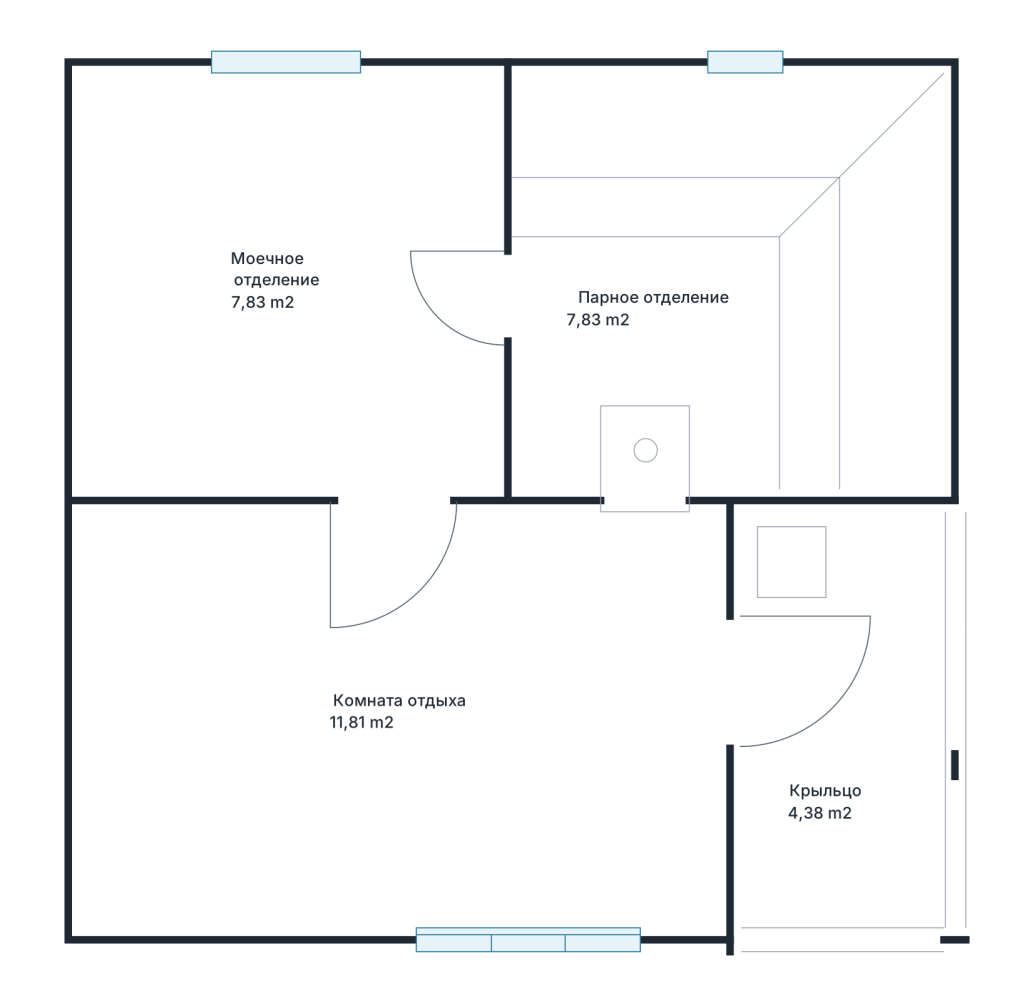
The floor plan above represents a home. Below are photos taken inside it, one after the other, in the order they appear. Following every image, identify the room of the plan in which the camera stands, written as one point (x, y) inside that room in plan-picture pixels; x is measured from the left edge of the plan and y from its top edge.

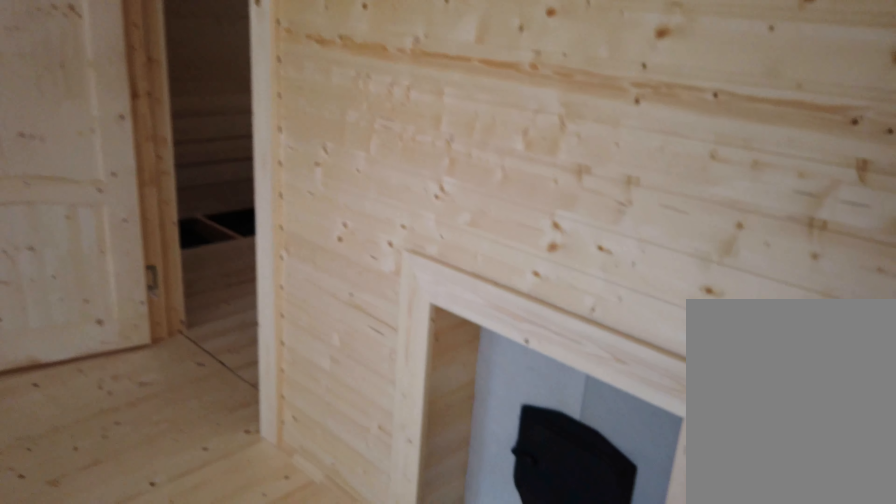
(417, 773)
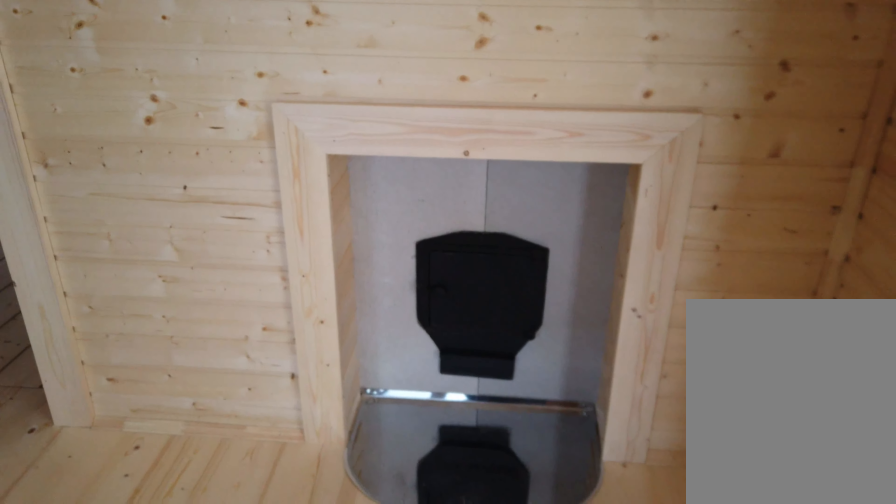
(409, 801)
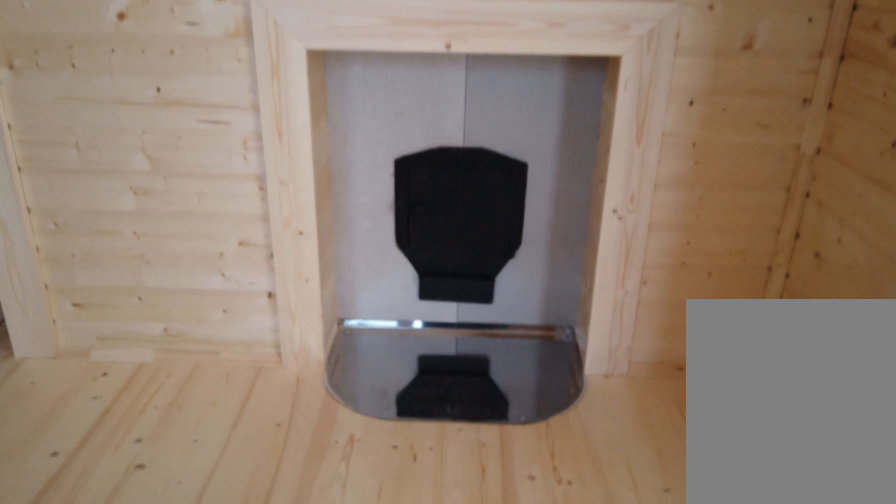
(422, 773)
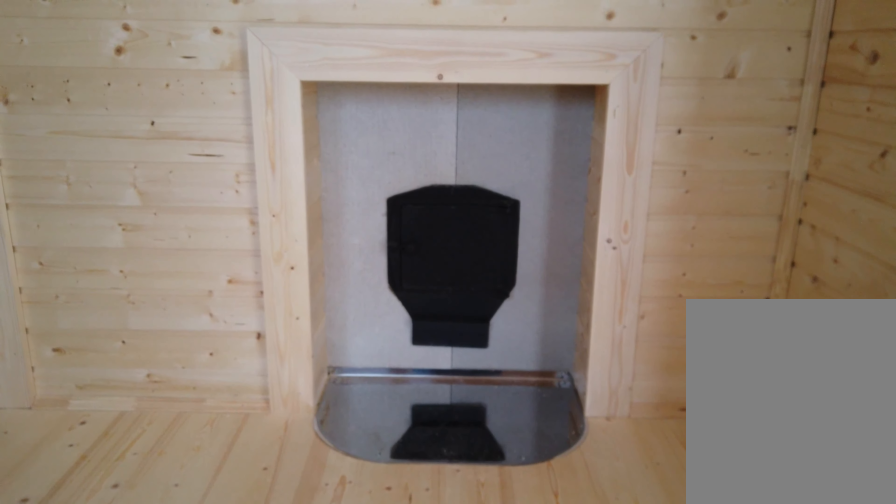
(417, 773)
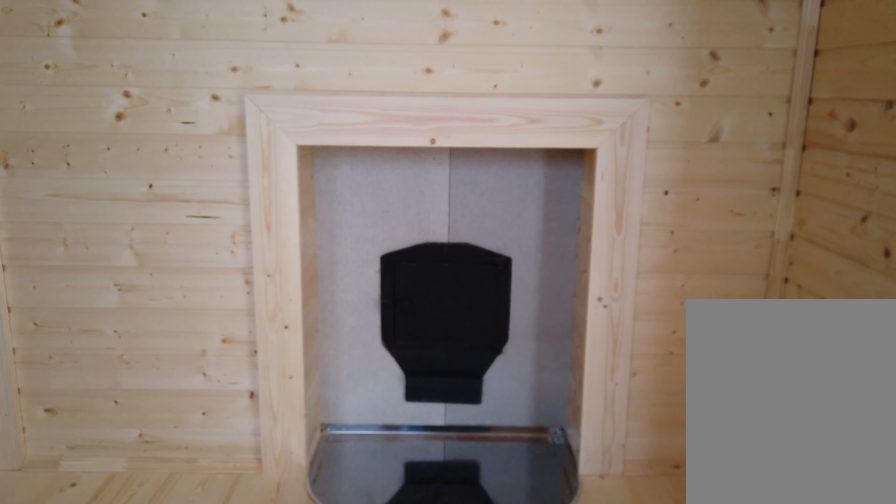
(406, 800)
